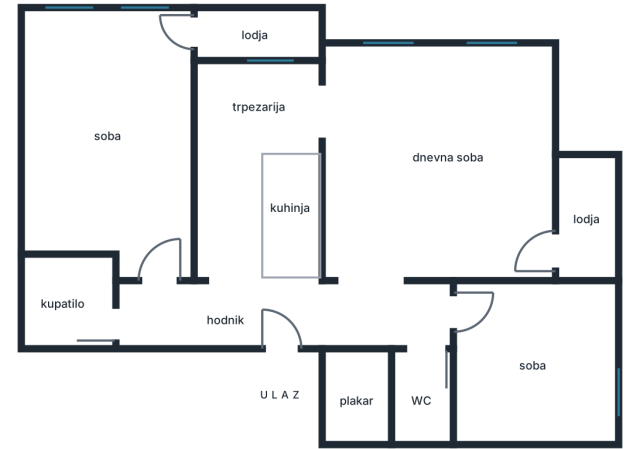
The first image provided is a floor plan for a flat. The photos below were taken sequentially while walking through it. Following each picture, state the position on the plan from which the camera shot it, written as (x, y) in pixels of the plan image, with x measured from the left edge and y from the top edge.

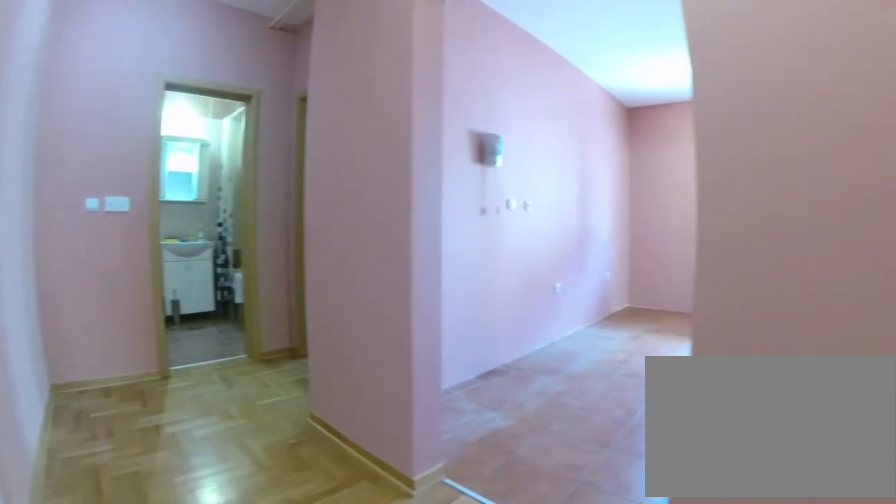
(280, 338)
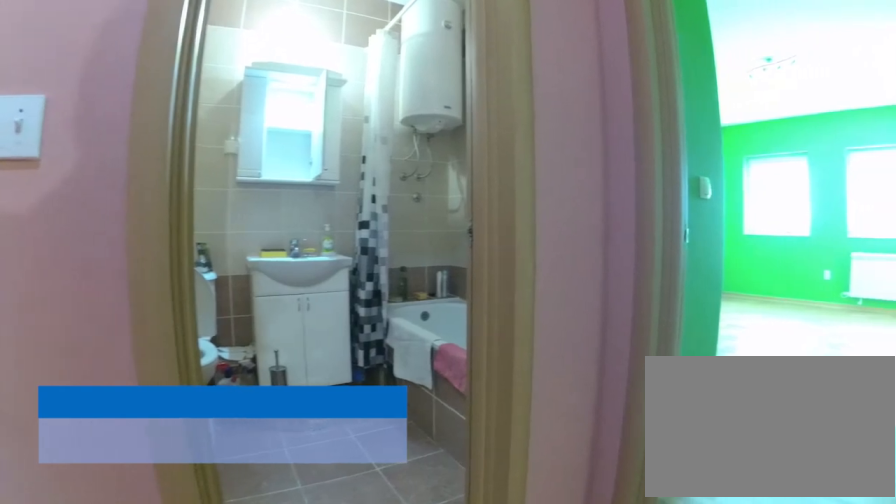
(185, 320)
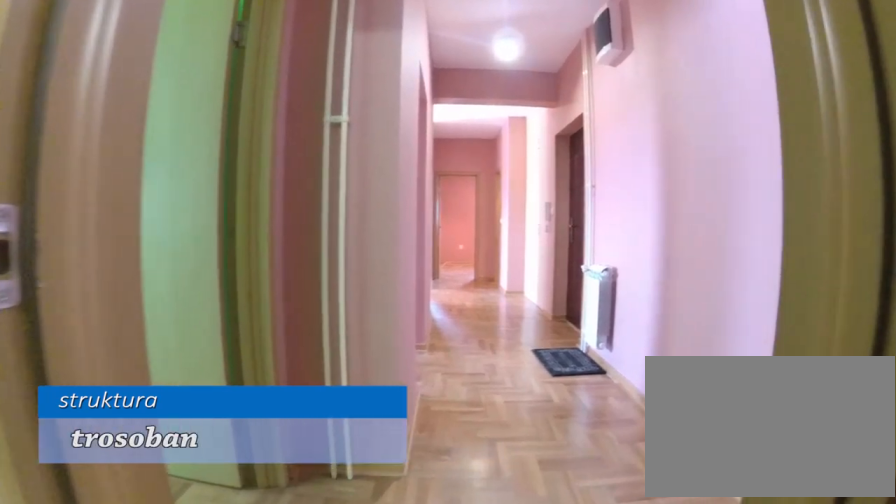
(56, 314)
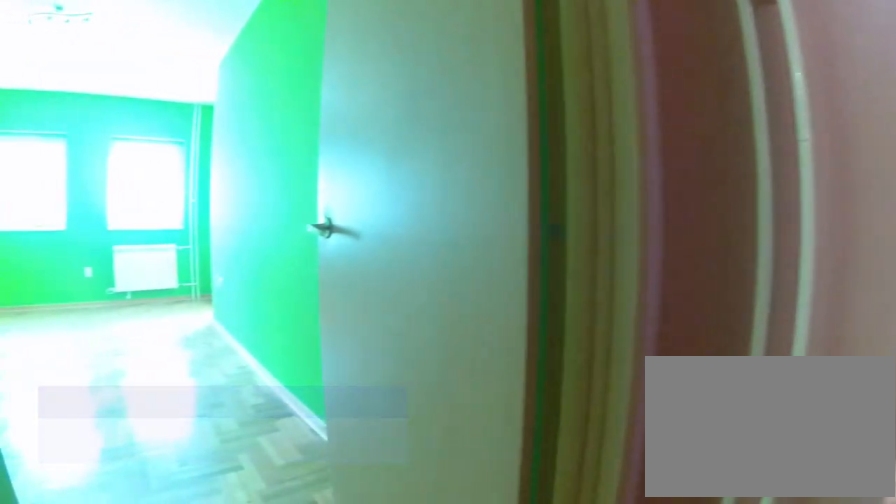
(133, 316)
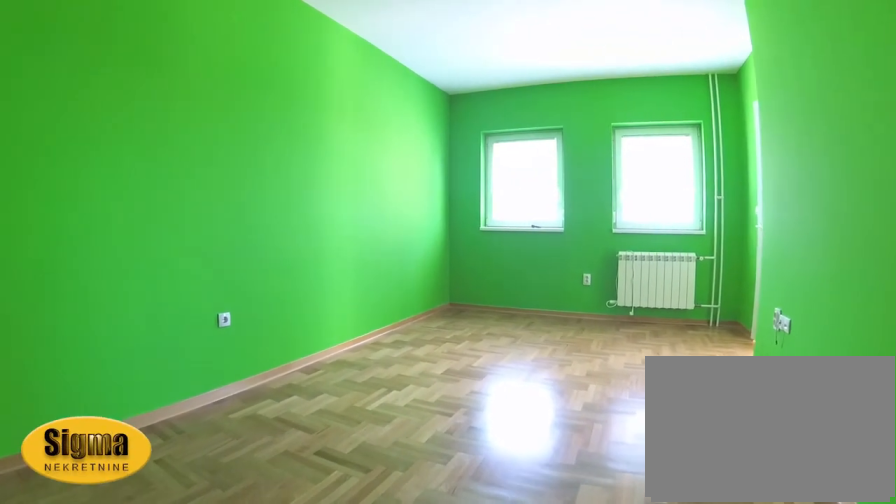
(148, 253)
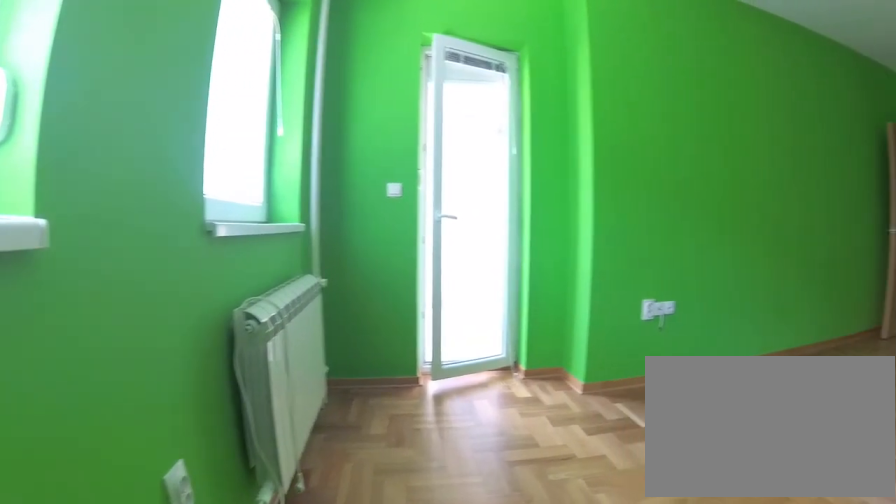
(58, 35)
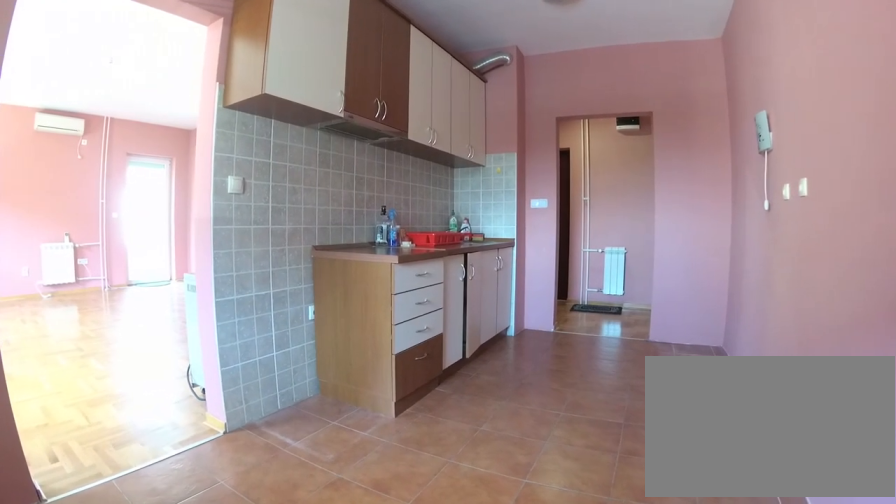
(218, 87)
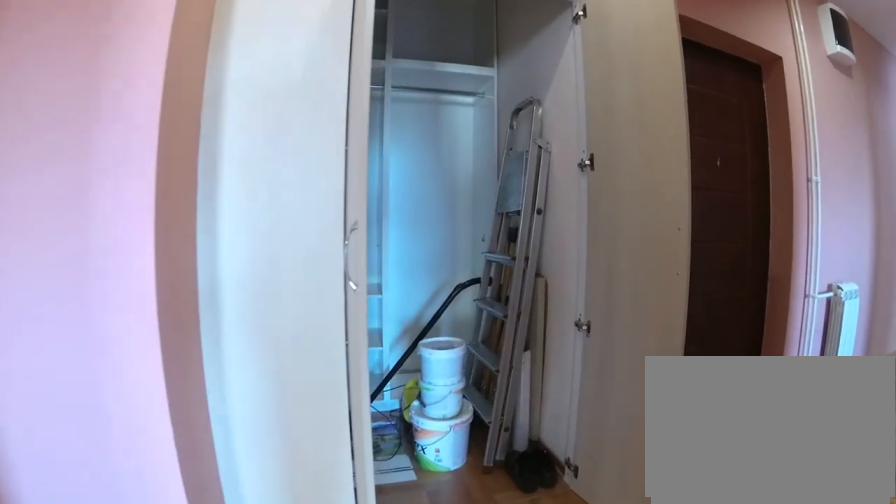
(375, 274)
